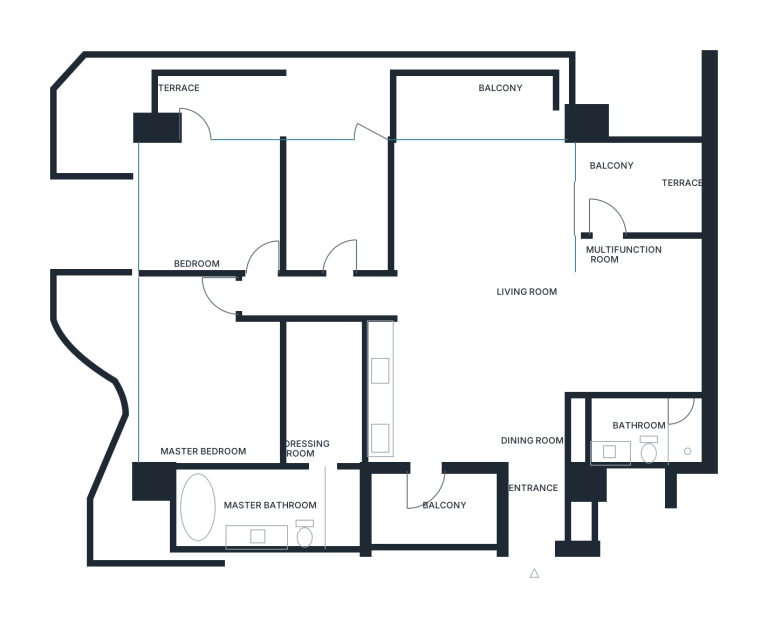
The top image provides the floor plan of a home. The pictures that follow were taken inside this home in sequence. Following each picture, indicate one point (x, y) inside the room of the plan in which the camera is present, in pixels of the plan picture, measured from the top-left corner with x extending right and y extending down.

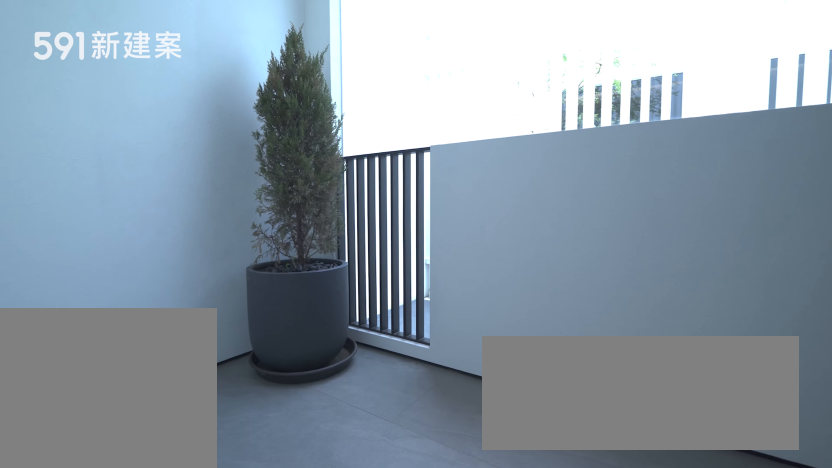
(434, 511)
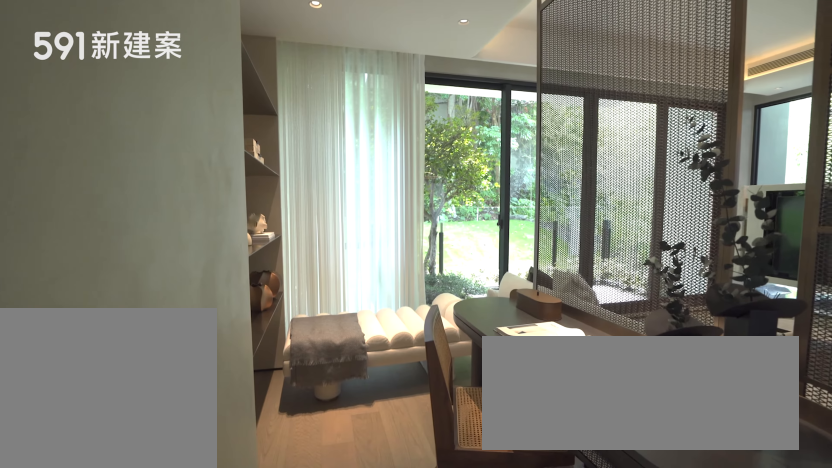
(348, 205)
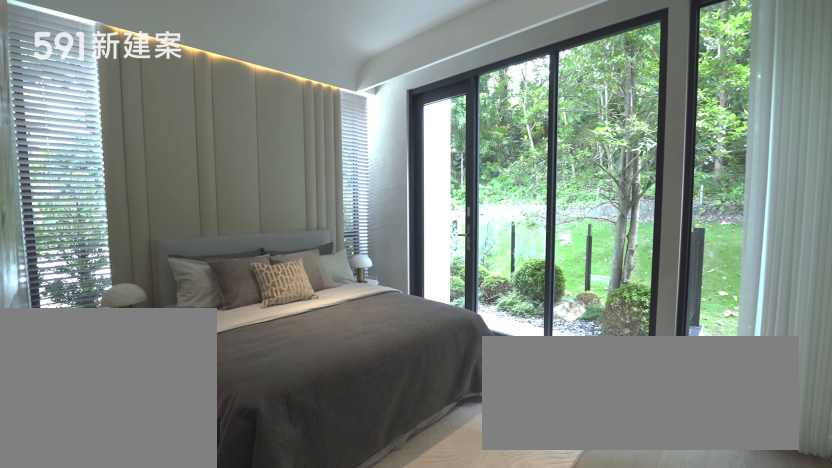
(218, 204)
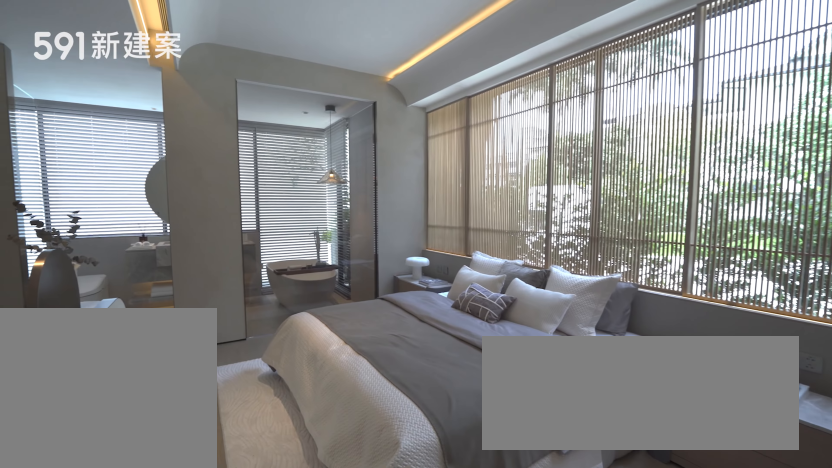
(239, 379)
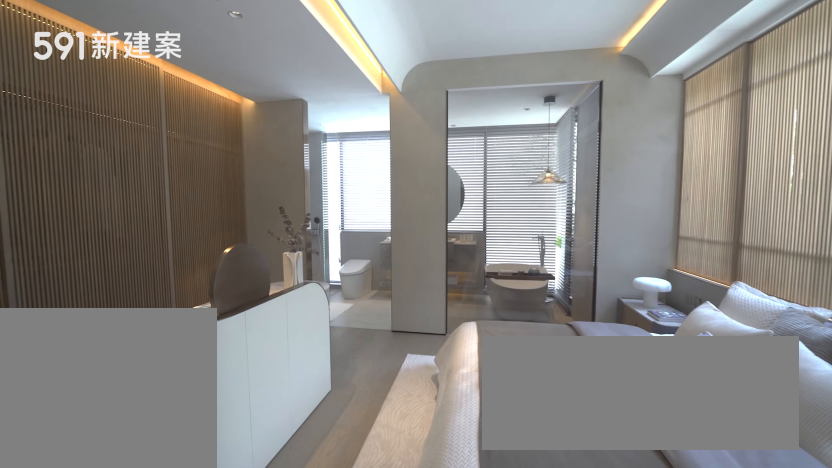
(239, 379)
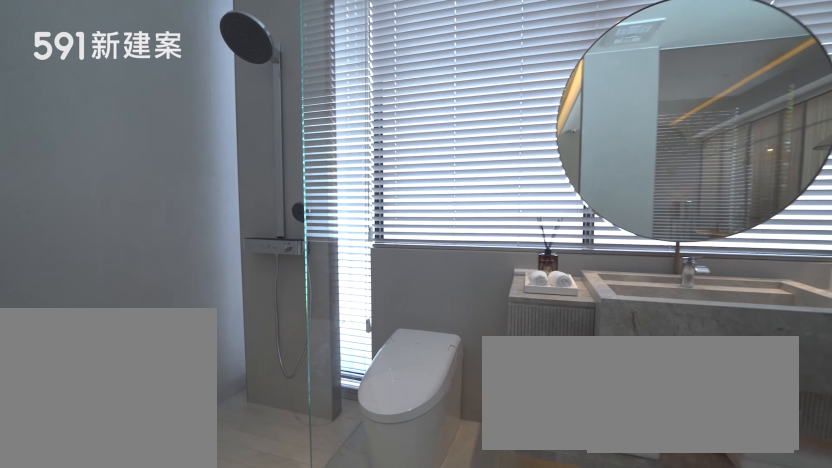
(267, 508)
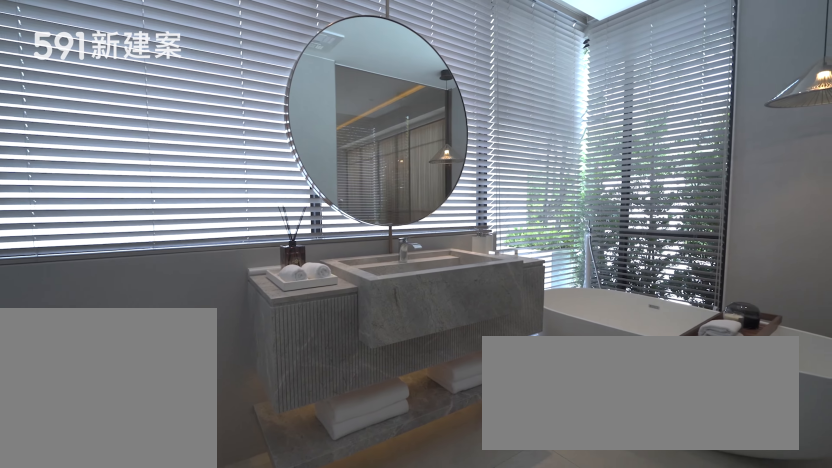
(267, 508)
